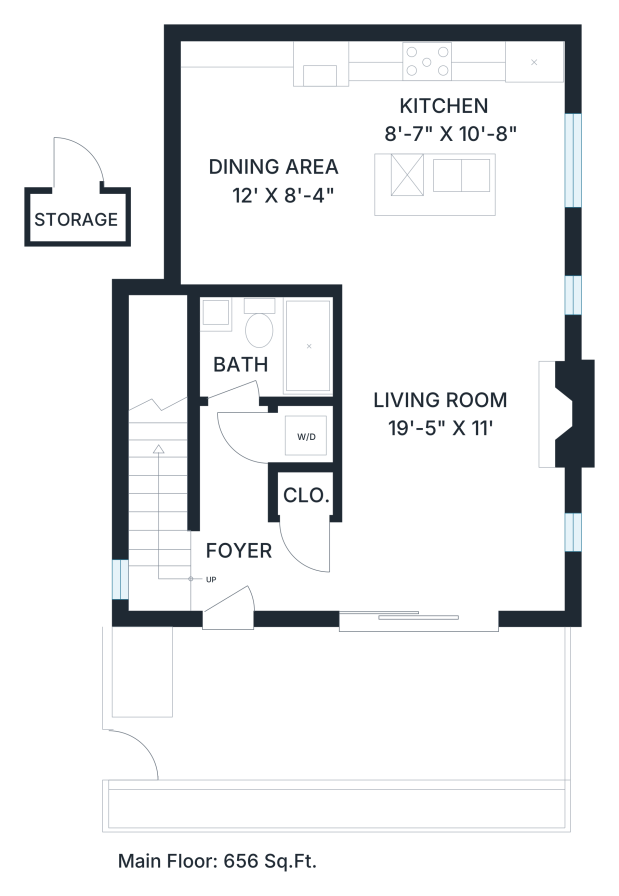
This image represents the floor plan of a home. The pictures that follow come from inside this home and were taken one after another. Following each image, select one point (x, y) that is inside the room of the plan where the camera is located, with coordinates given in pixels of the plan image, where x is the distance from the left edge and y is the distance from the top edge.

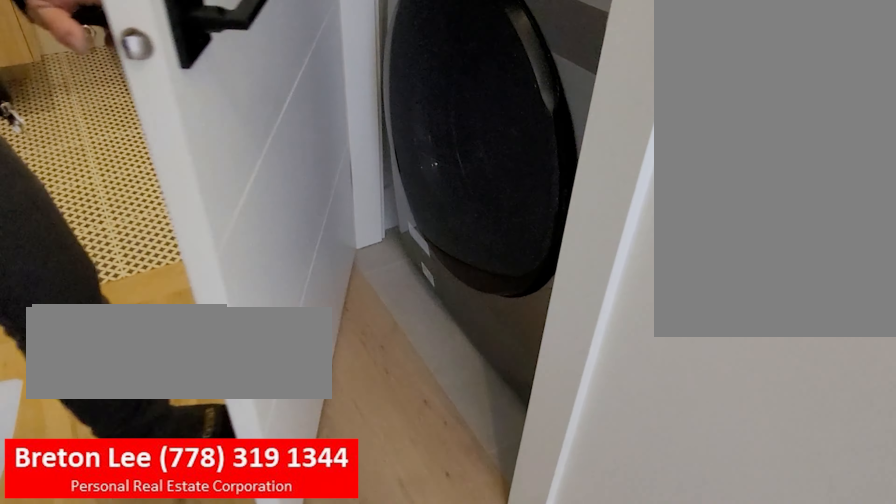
(308, 434)
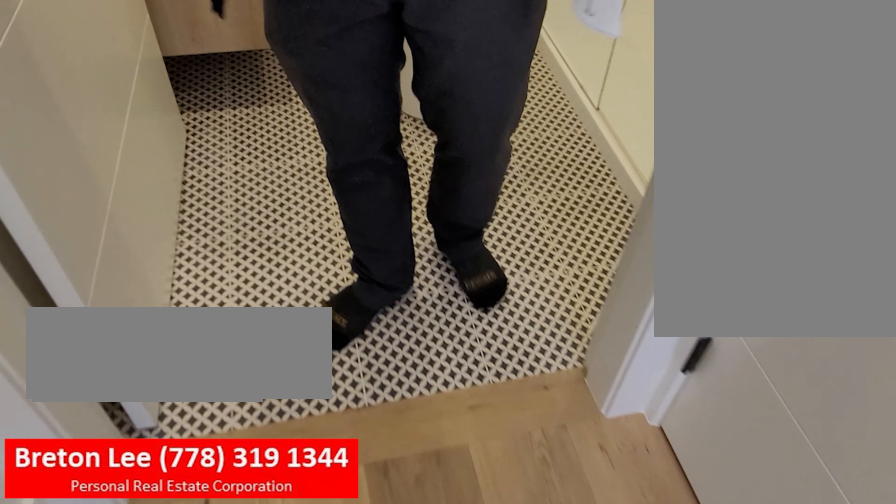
(242, 368)
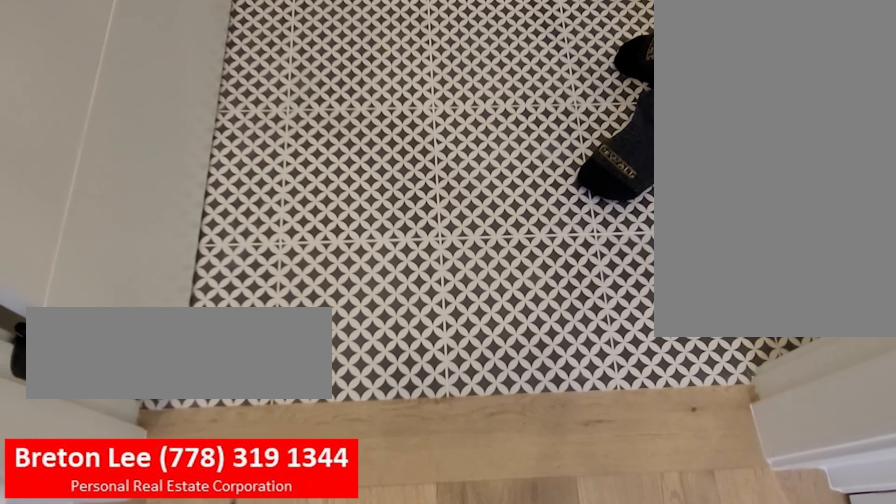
(242, 368)
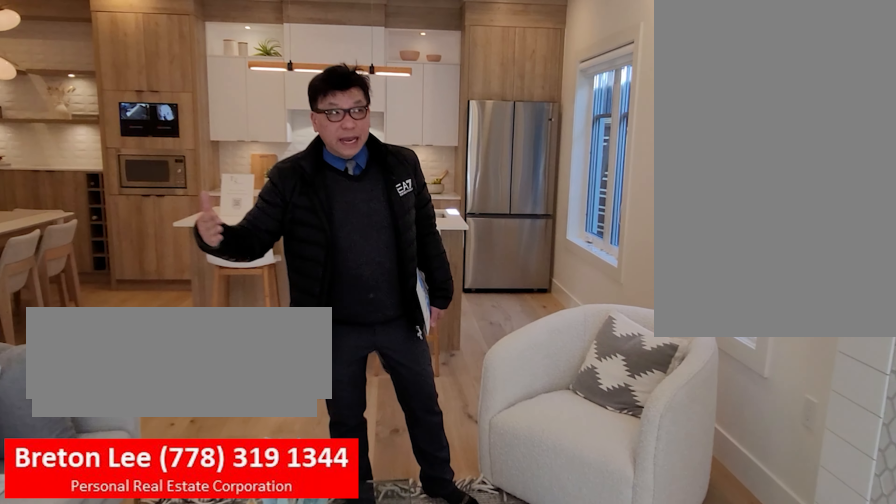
(436, 484)
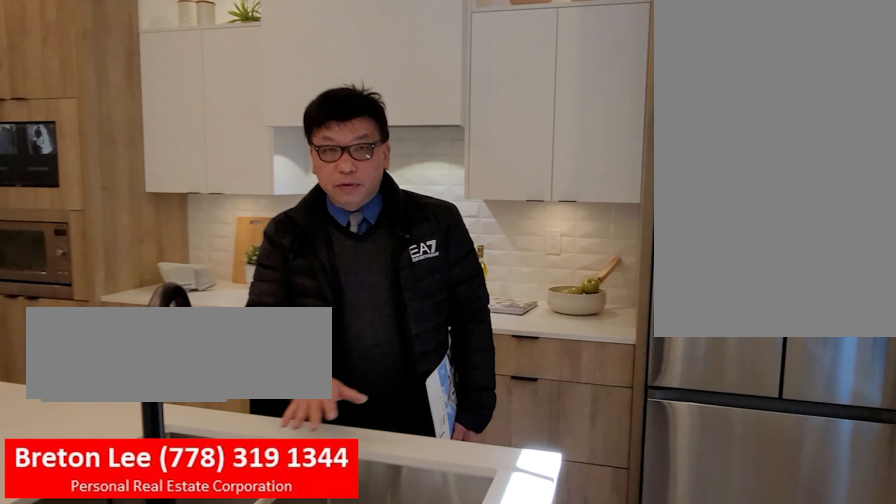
(529, 172)
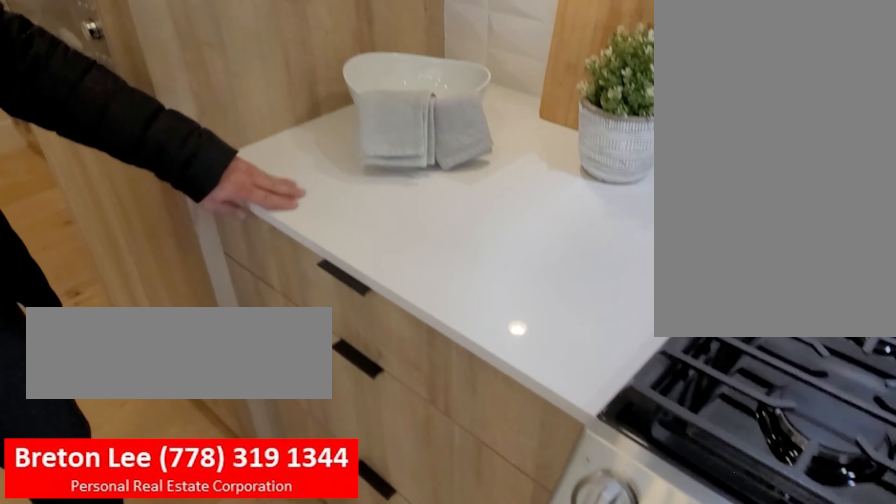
(529, 172)
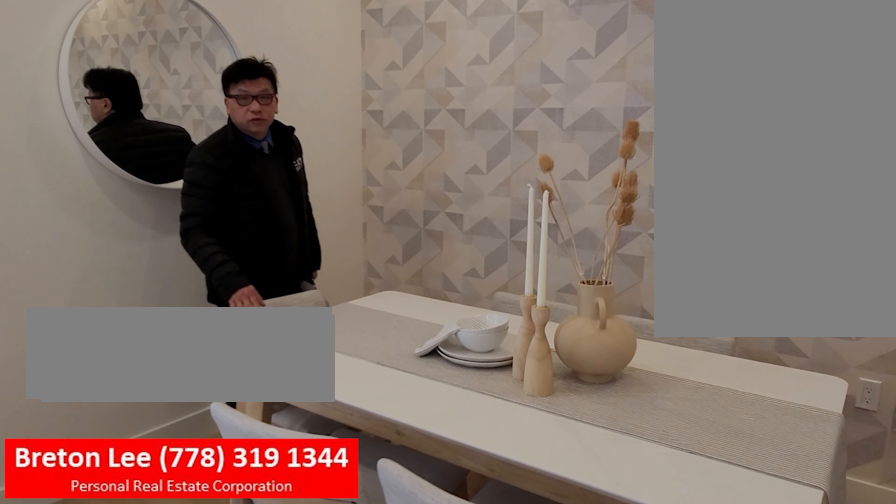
(270, 244)
